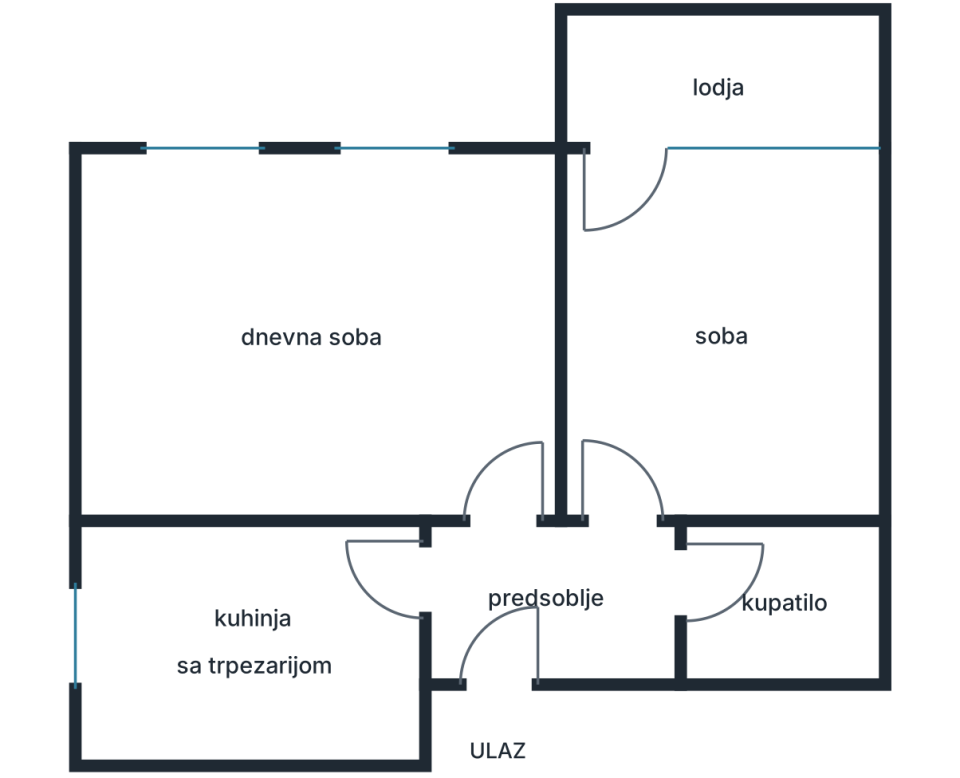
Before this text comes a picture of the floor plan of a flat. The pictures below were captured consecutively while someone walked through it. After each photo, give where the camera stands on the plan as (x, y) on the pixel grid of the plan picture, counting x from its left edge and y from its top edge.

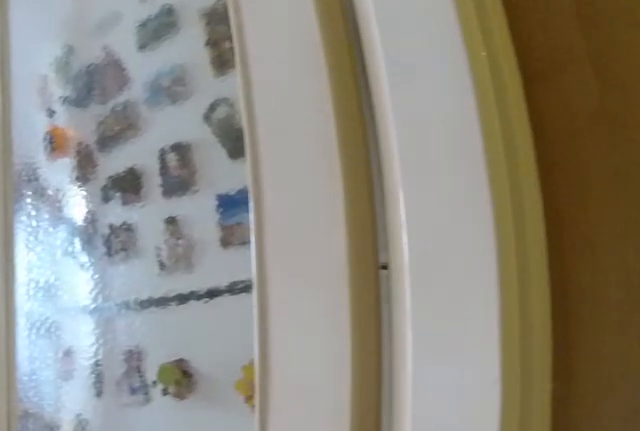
(464, 623)
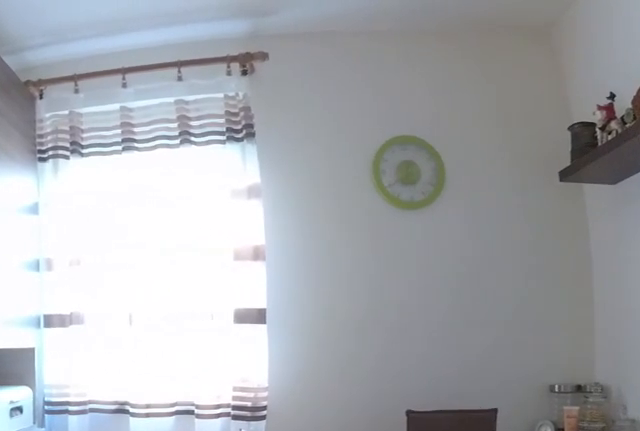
(405, 591)
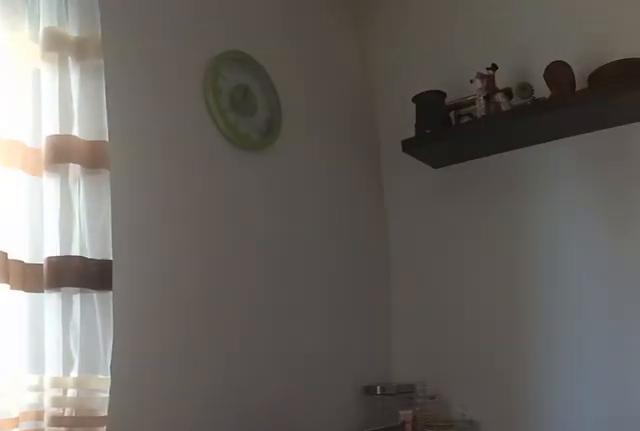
(179, 633)
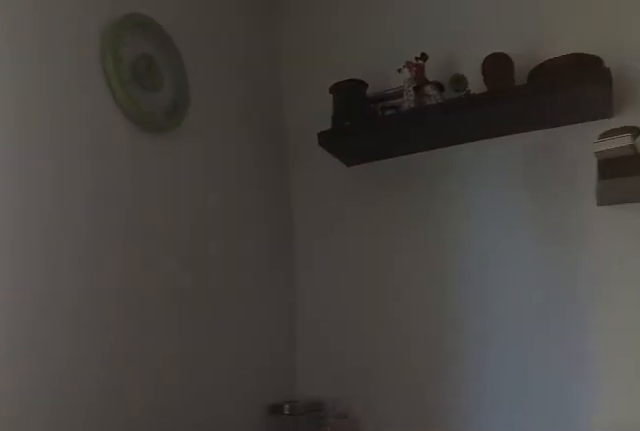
(174, 642)
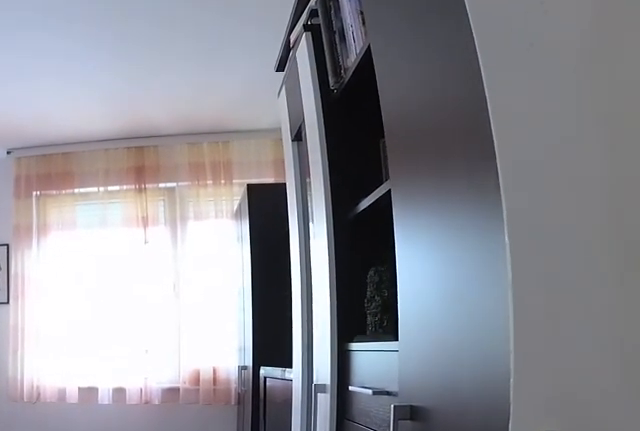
(505, 526)
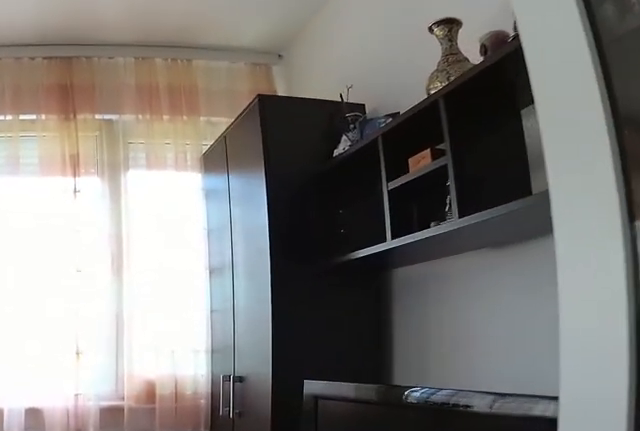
(485, 404)
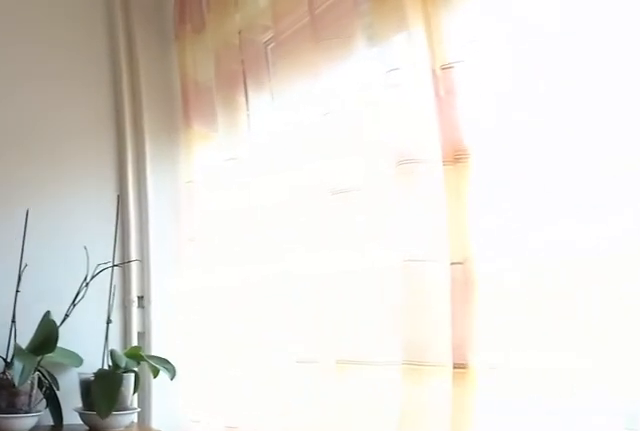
(317, 223)
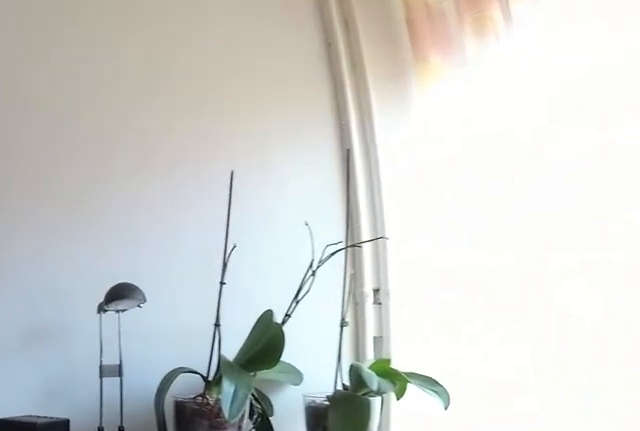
(224, 223)
